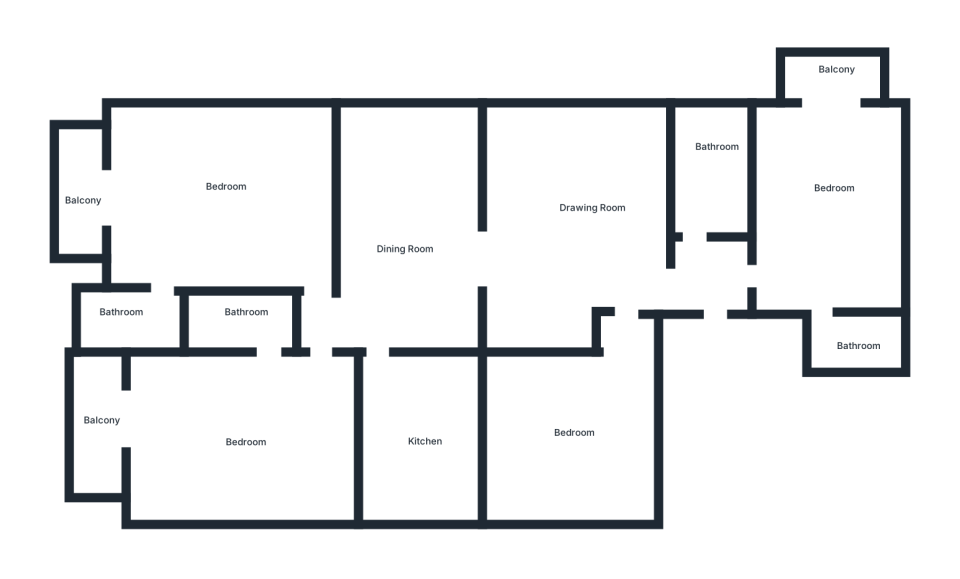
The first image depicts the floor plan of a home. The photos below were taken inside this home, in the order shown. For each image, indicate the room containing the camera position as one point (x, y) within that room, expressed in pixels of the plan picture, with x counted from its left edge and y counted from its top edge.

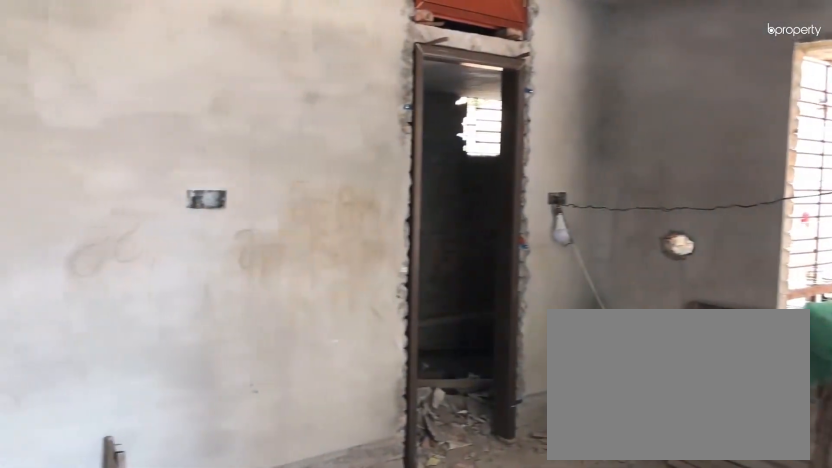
(213, 207)
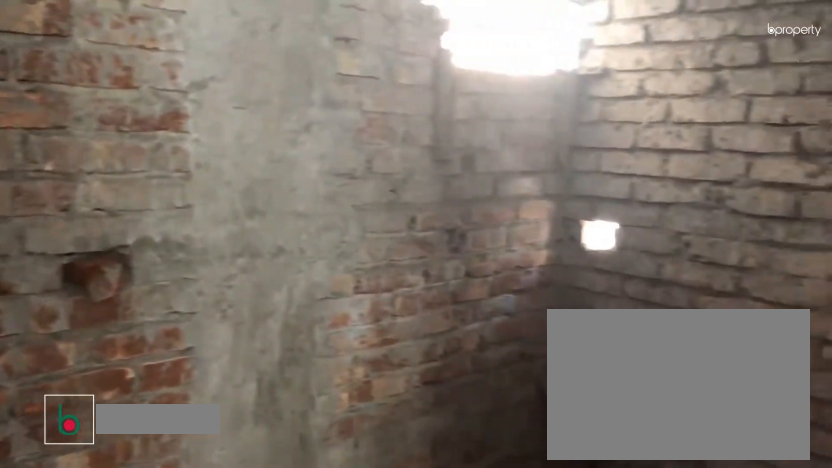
(146, 326)
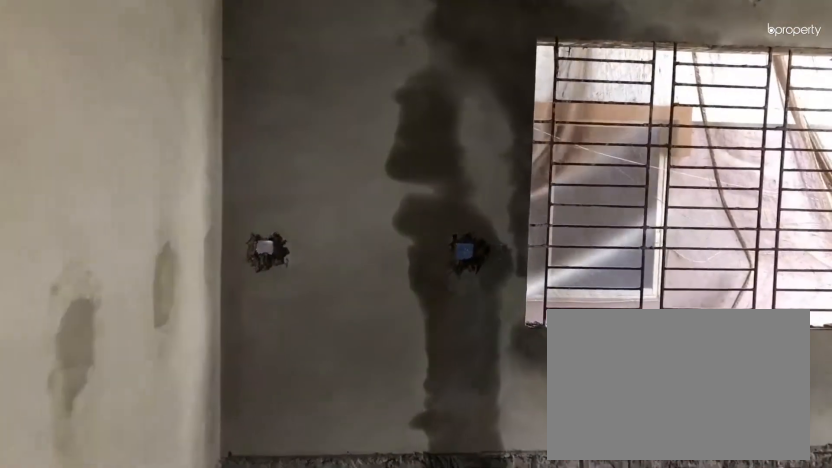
(221, 447)
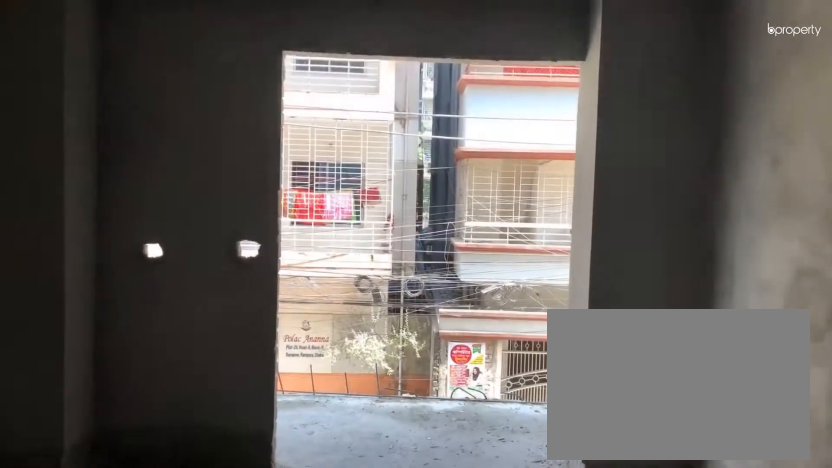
(221, 447)
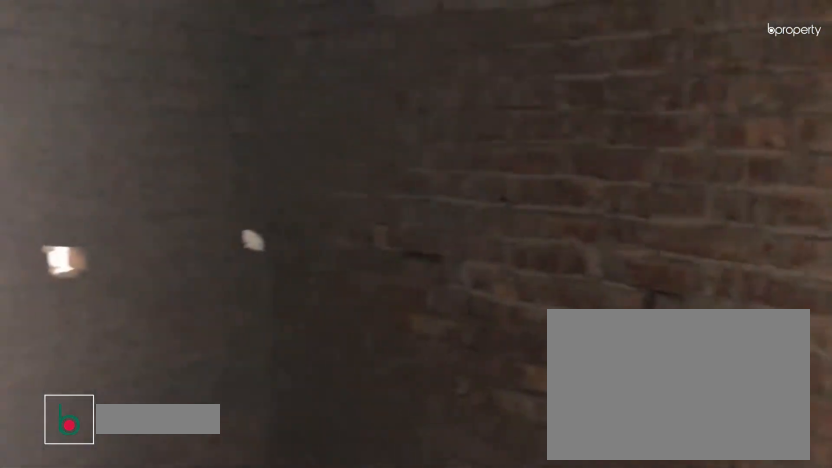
(247, 323)
